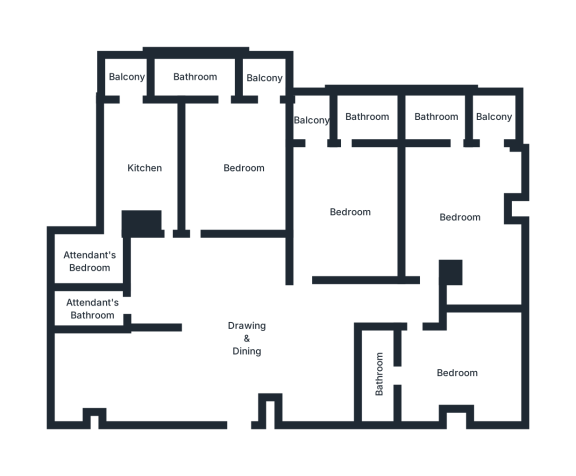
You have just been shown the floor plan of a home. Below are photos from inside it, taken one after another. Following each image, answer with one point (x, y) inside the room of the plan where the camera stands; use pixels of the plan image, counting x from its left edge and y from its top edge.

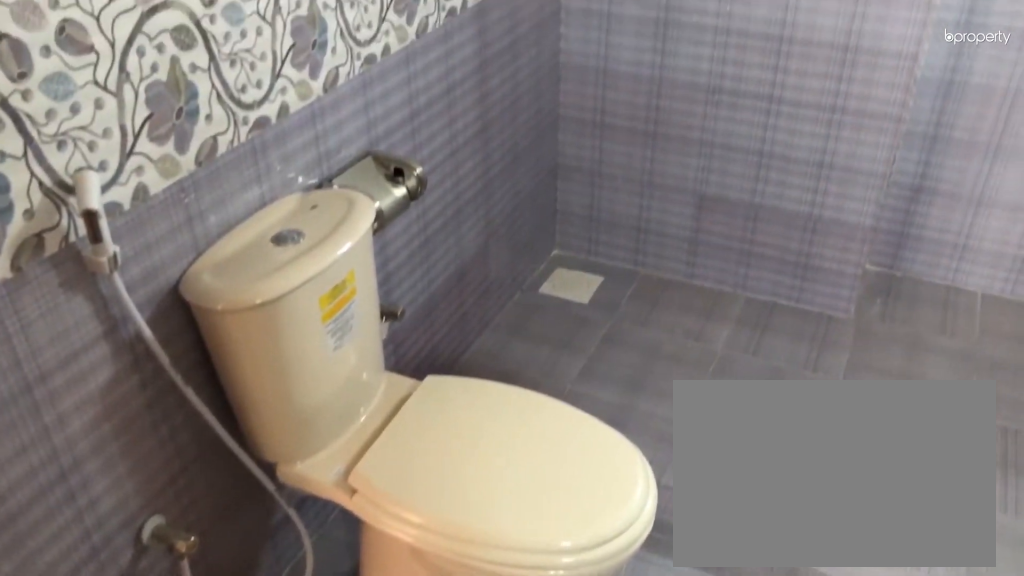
(192, 76)
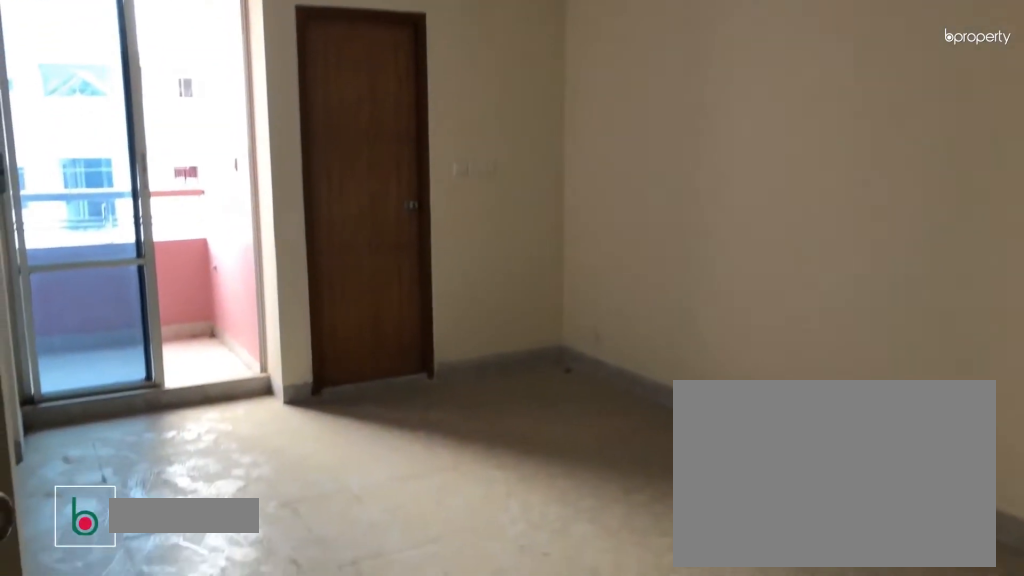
(350, 213)
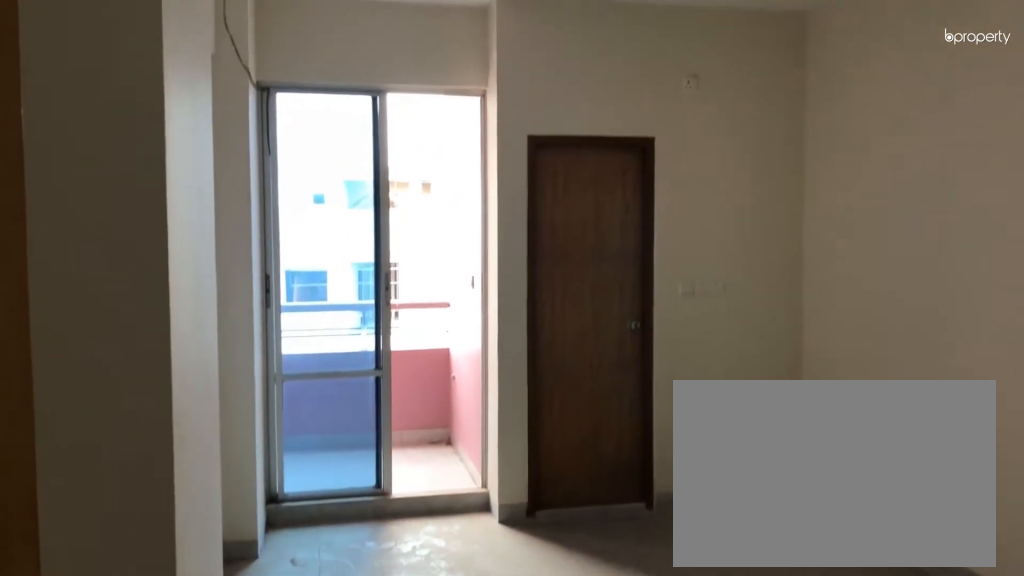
(350, 213)
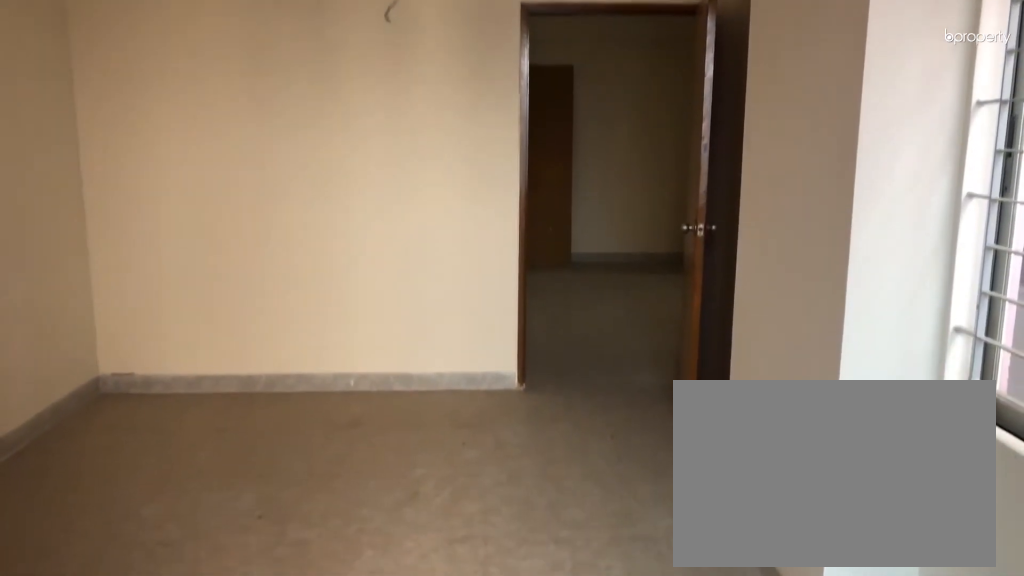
(350, 213)
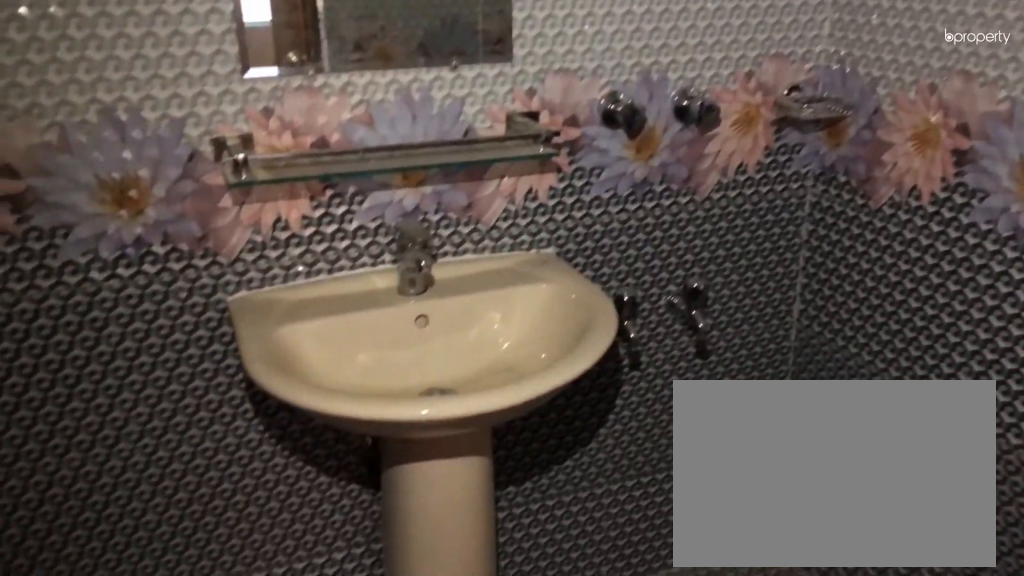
(379, 374)
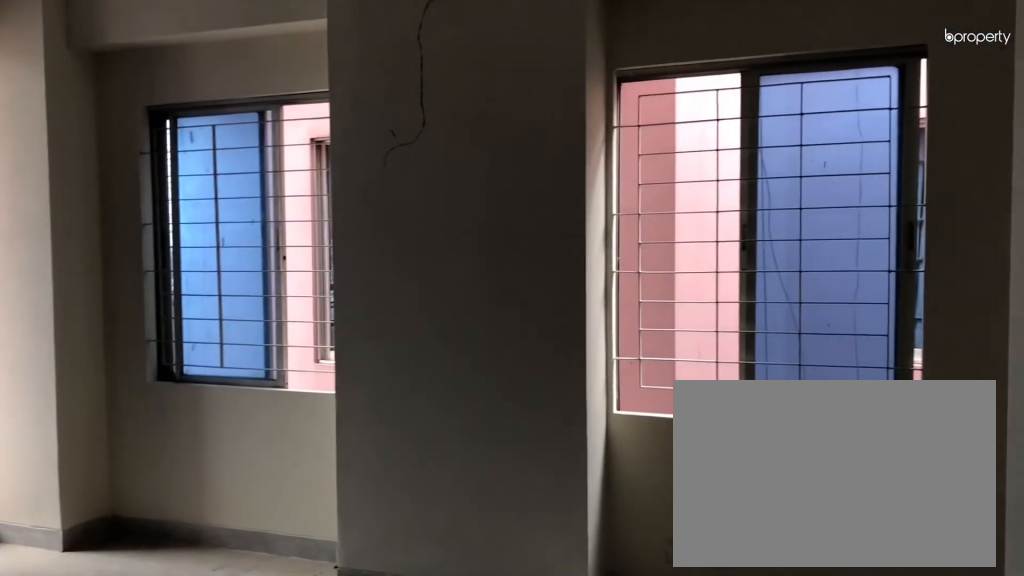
(460, 217)
